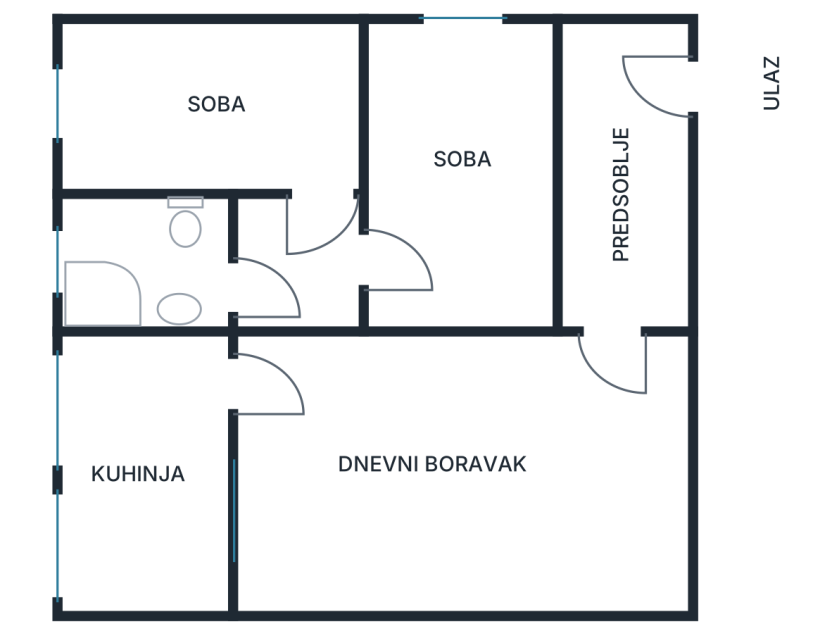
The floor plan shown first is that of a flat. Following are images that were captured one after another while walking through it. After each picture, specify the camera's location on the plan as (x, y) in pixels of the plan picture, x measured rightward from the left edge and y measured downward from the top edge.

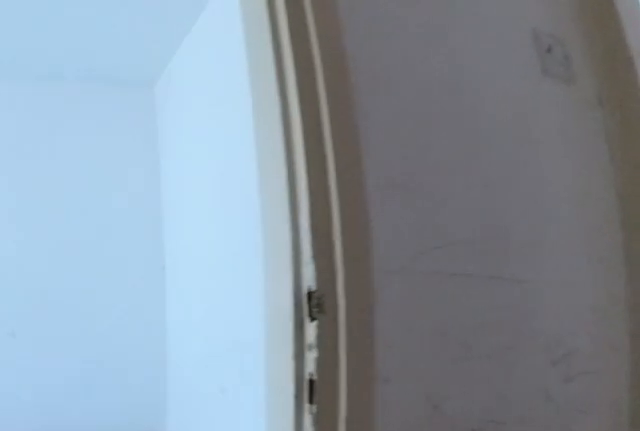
(308, 261)
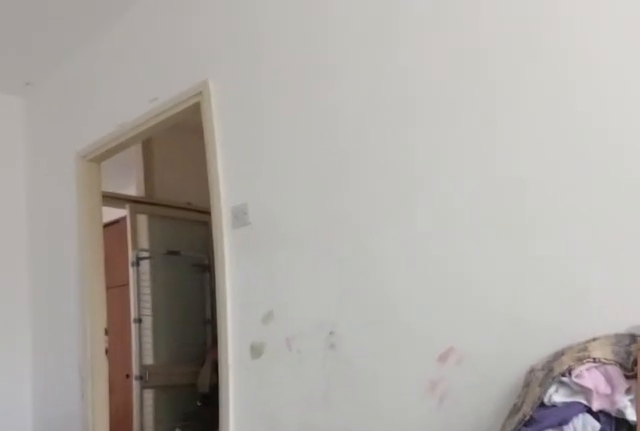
(64, 87)
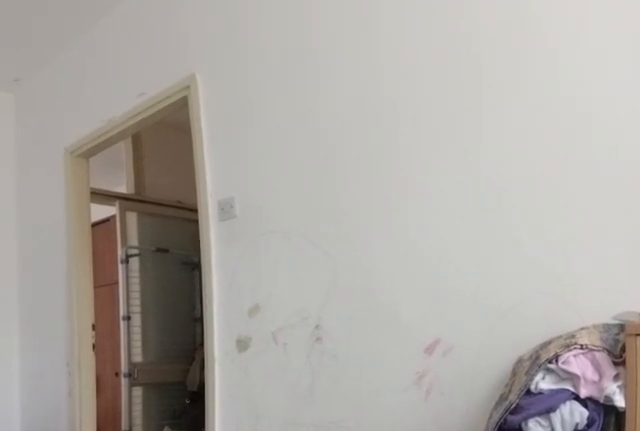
(67, 73)
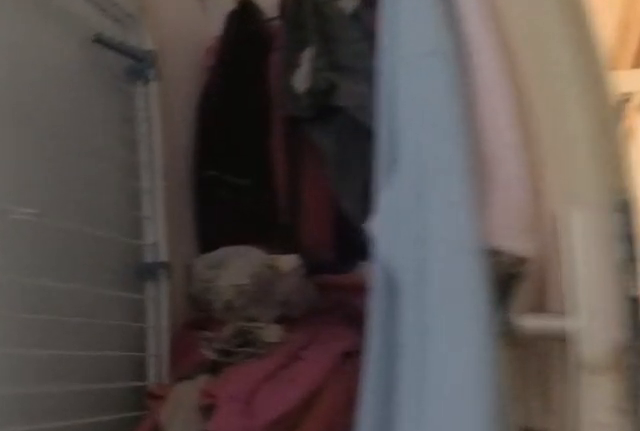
(304, 212)
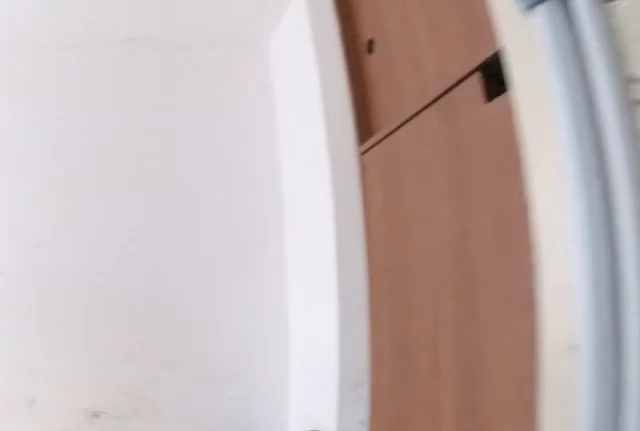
(317, 234)
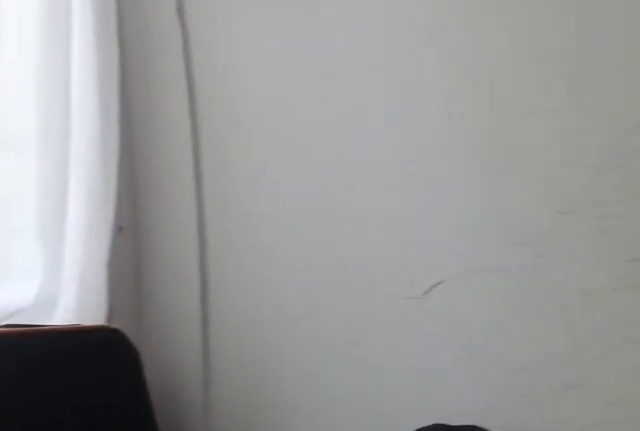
(435, 111)
